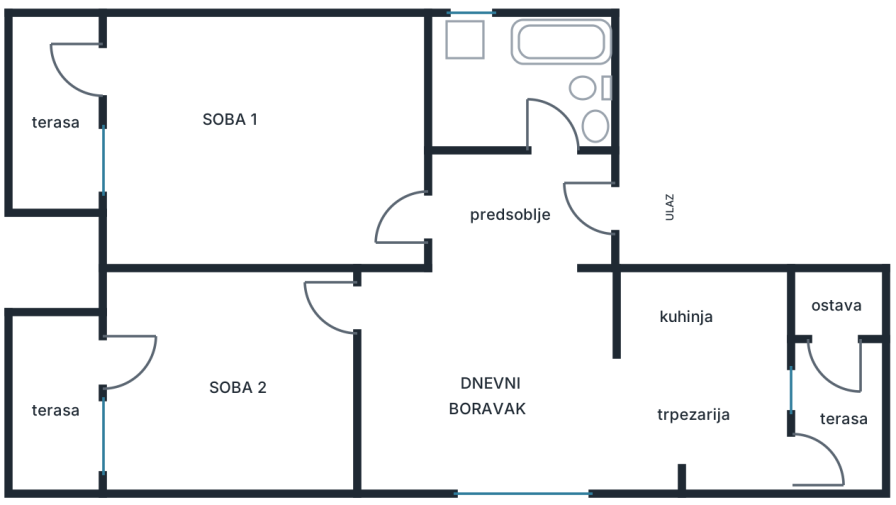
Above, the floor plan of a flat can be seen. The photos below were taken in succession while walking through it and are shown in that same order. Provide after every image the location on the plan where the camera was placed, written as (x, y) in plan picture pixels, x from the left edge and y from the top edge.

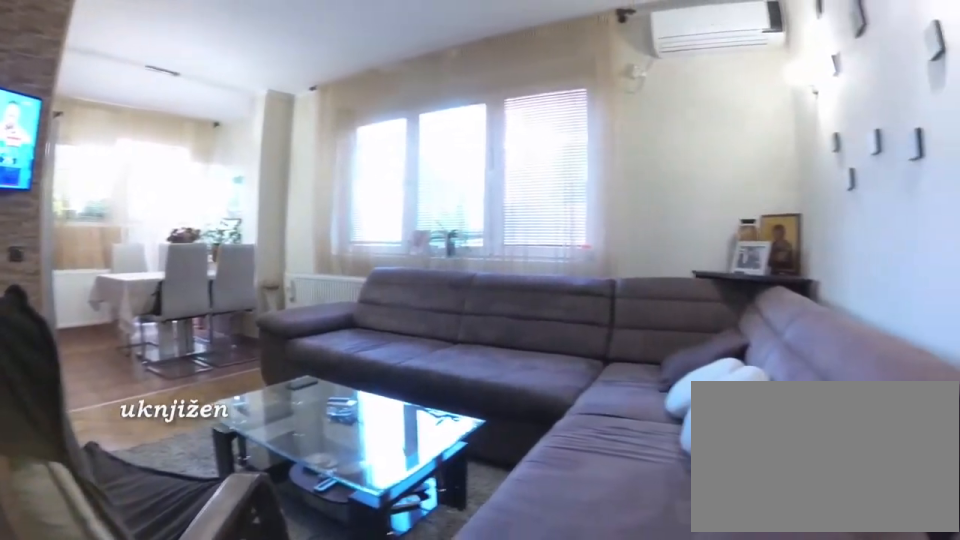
(364, 312)
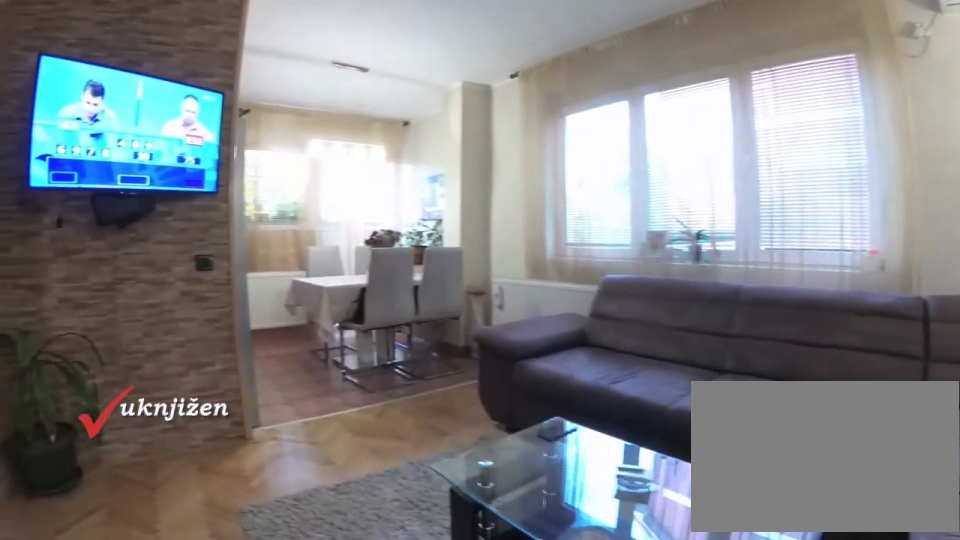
(388, 334)
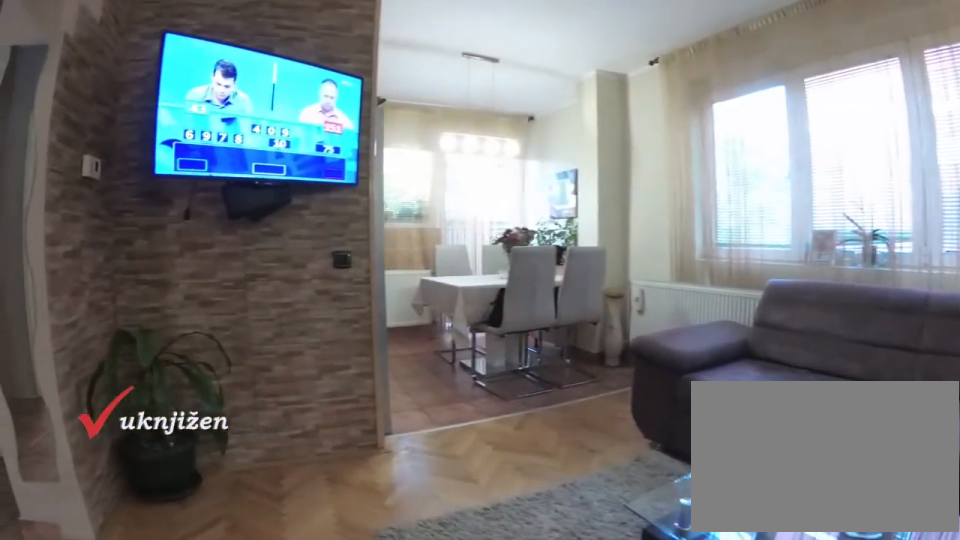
(401, 340)
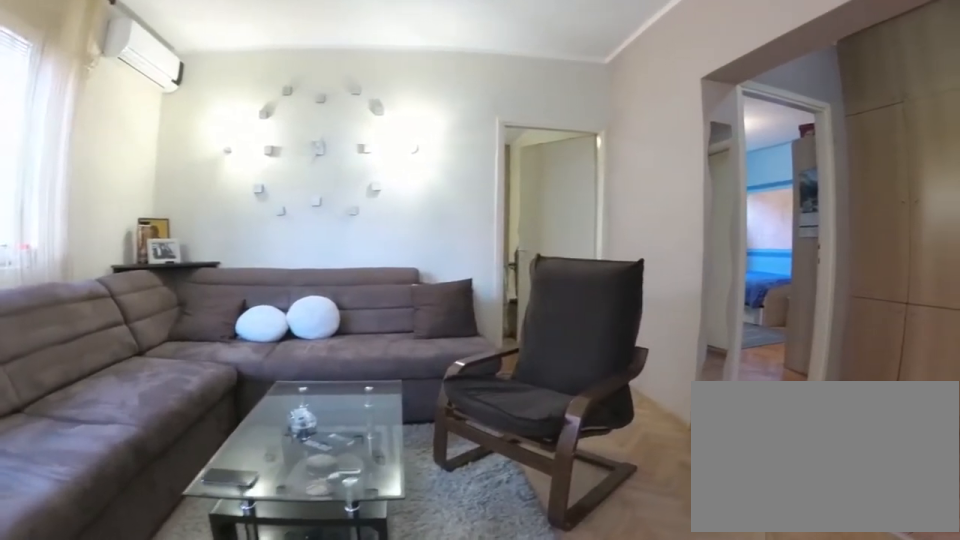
(601, 389)
